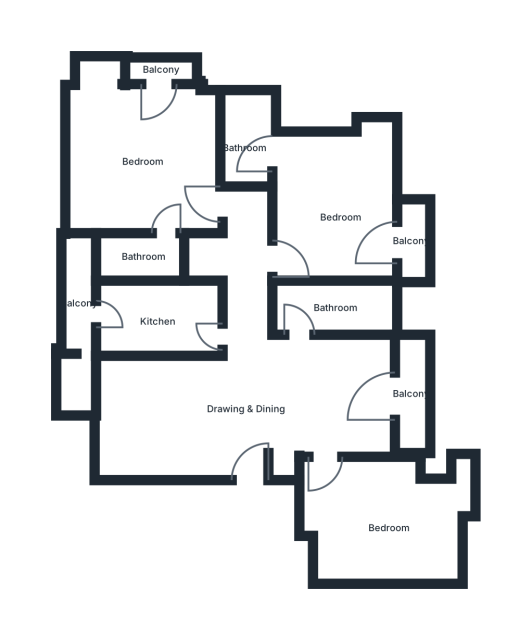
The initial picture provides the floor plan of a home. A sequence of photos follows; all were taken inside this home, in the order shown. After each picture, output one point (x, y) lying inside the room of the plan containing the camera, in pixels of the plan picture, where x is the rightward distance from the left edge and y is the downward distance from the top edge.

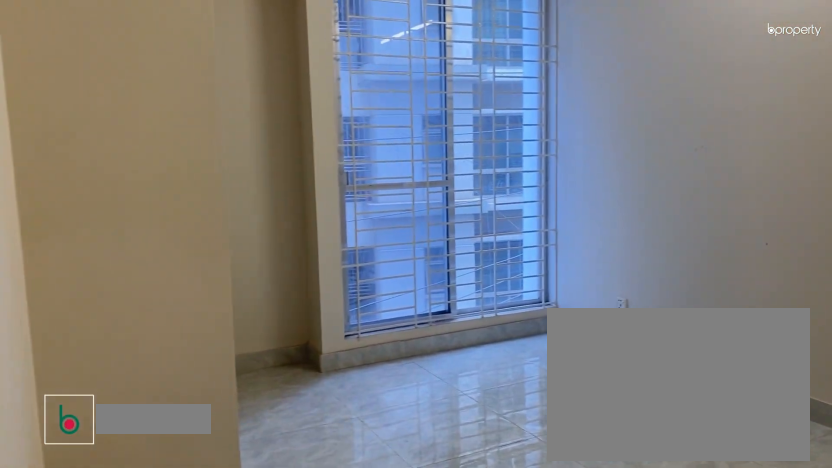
(389, 528)
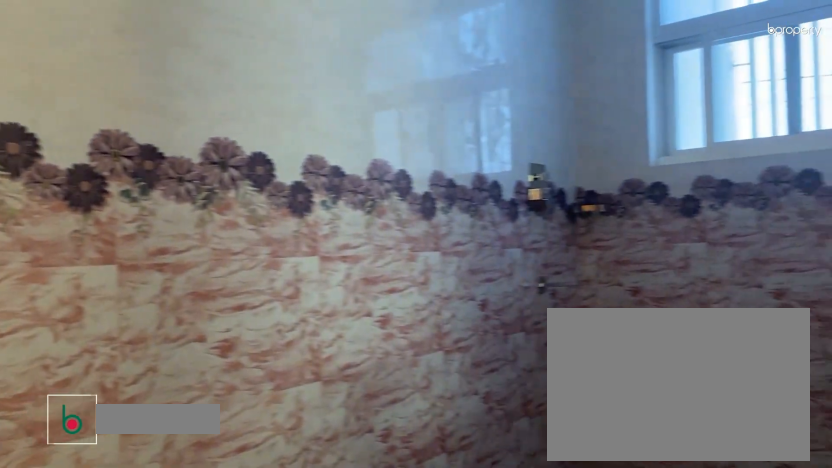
(336, 307)
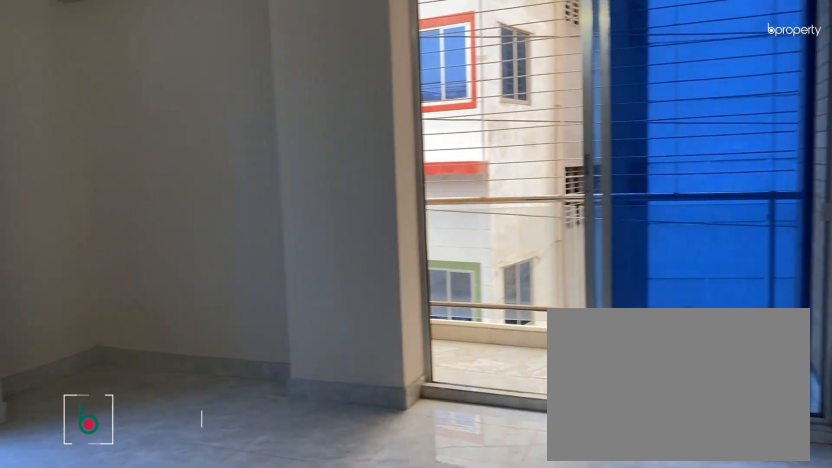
(343, 218)
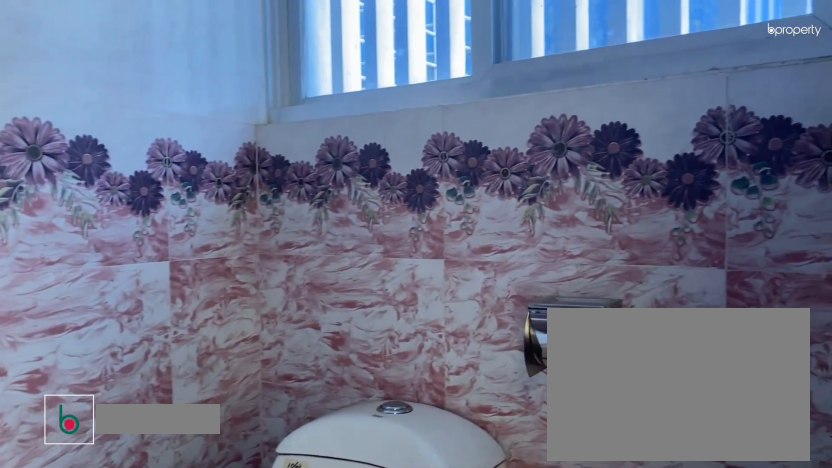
(244, 146)
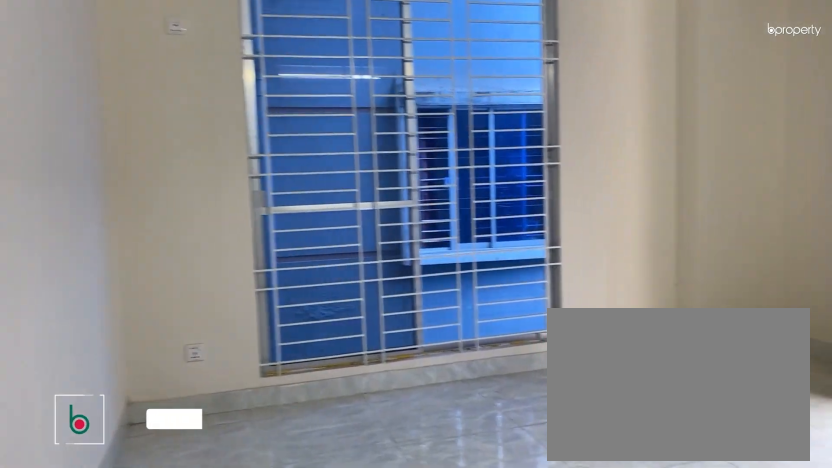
(144, 161)
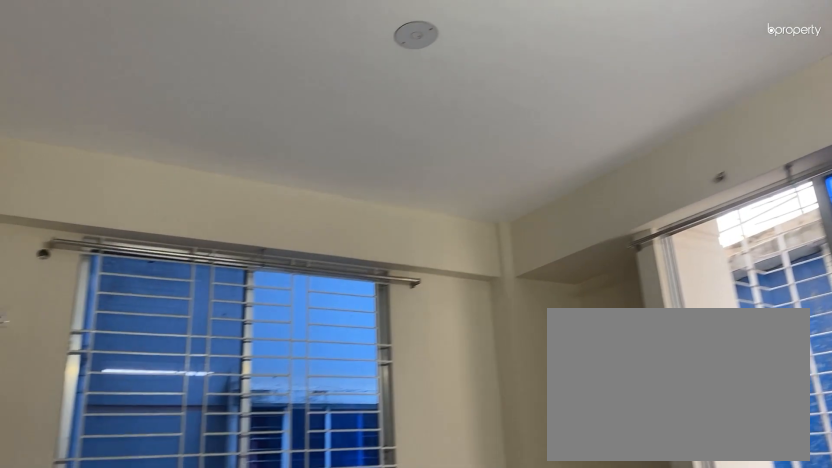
(144, 161)
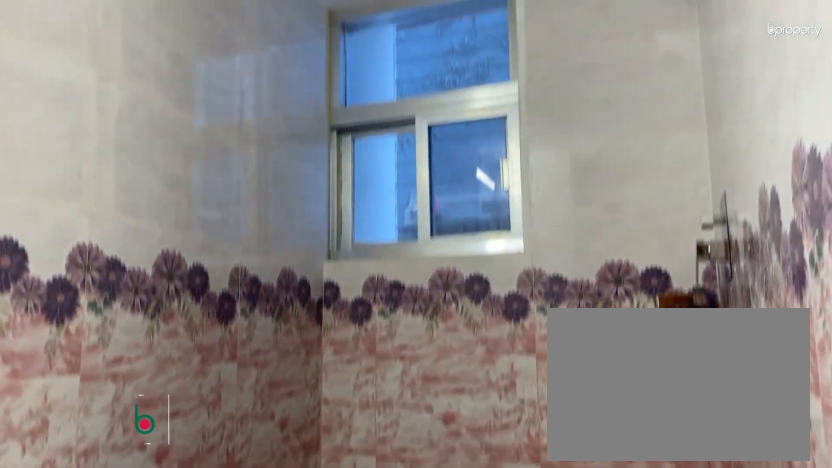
(143, 257)
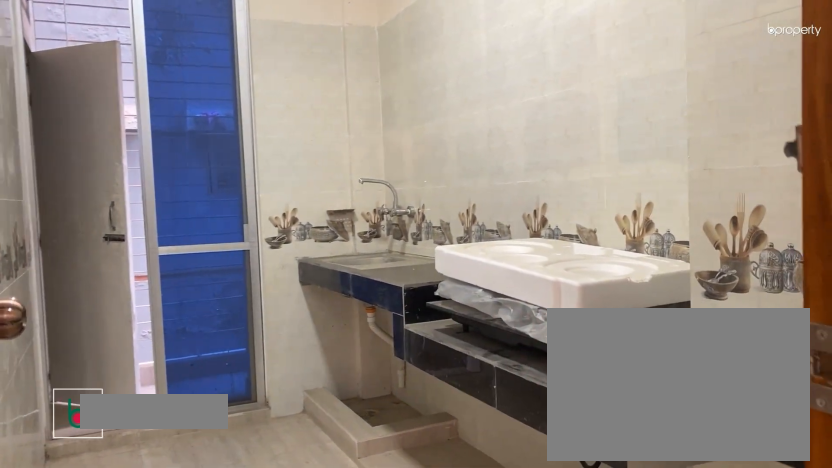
(158, 321)
